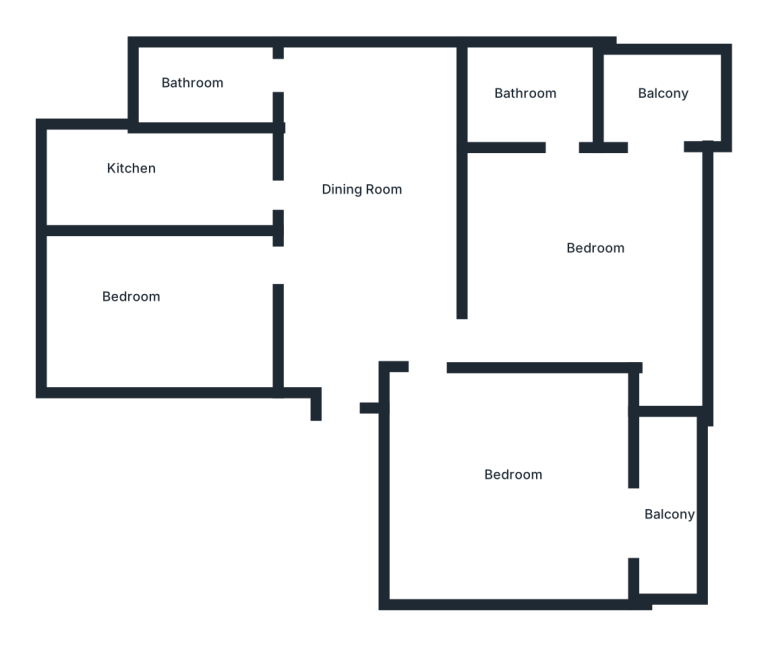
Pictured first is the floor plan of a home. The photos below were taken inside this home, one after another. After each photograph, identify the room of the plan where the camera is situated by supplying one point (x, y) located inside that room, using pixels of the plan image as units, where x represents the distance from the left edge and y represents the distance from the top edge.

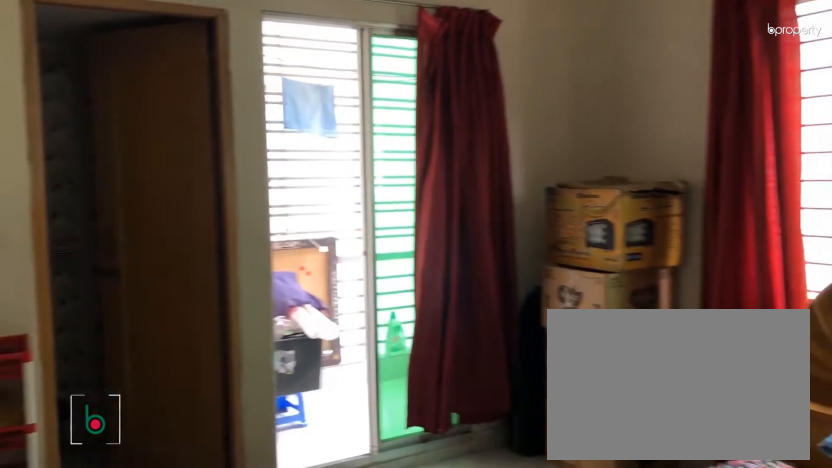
(590, 278)
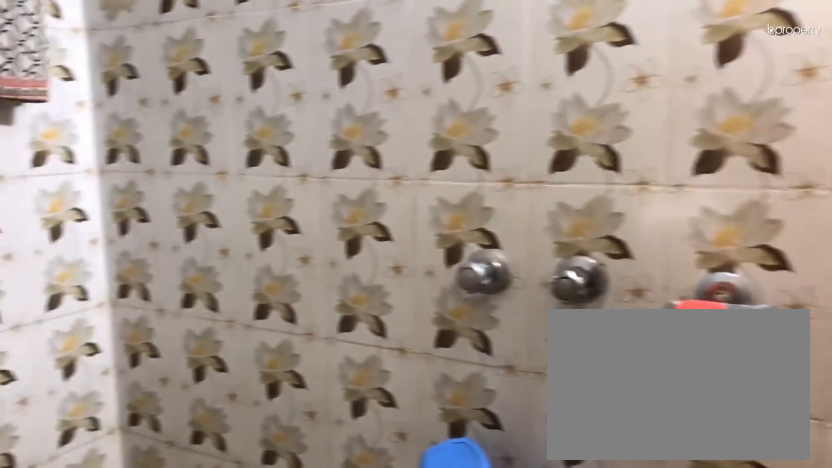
(537, 105)
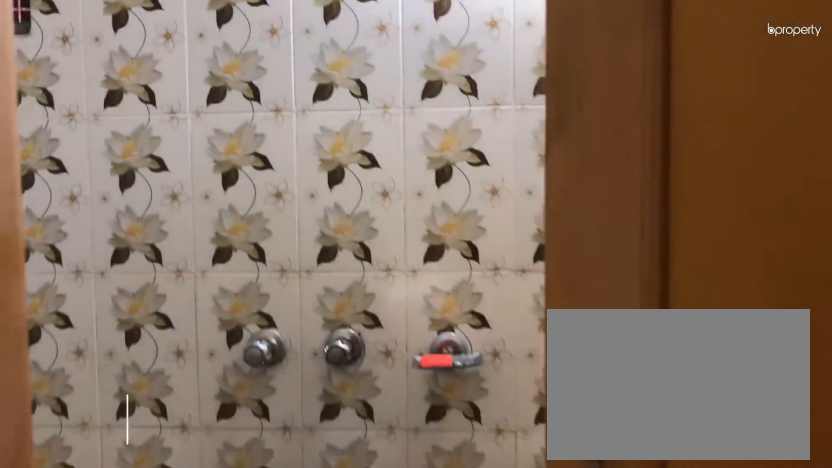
(537, 105)
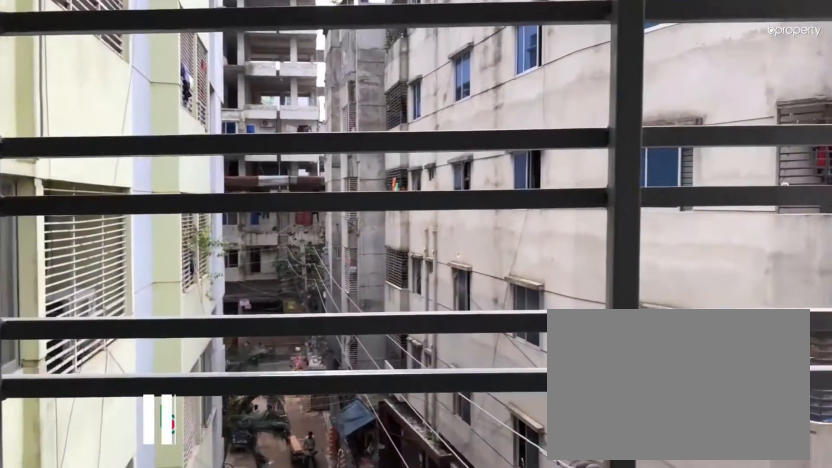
(663, 91)
